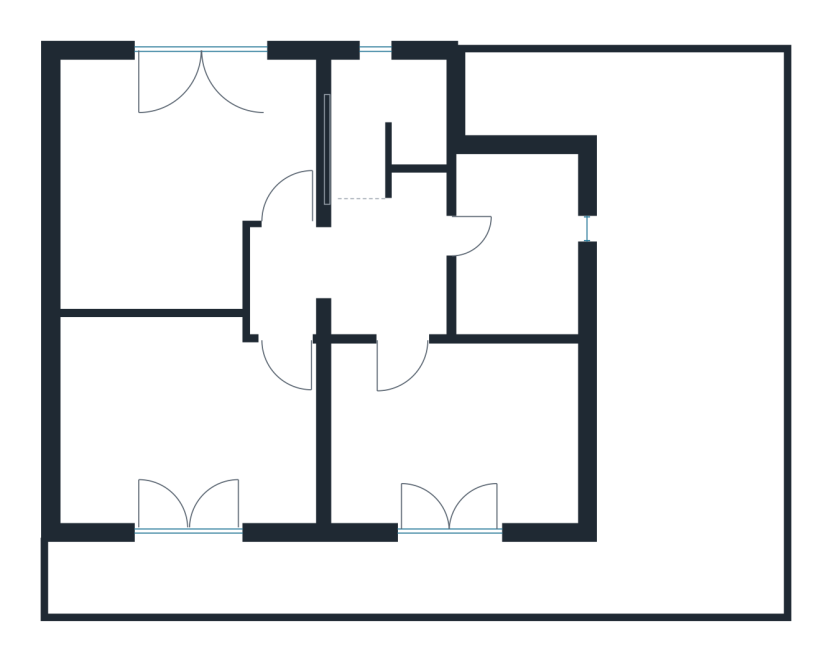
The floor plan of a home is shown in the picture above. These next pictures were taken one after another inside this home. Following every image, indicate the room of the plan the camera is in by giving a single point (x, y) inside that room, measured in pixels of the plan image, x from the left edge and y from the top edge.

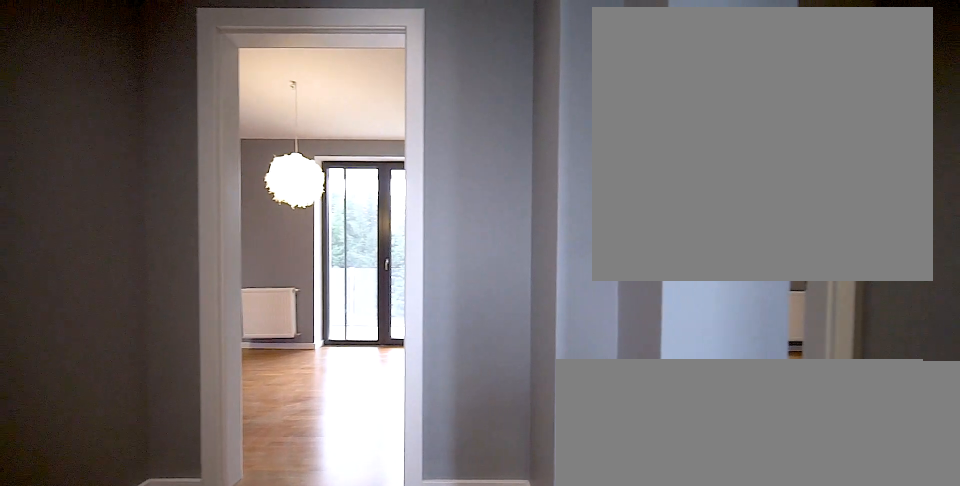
(374, 261)
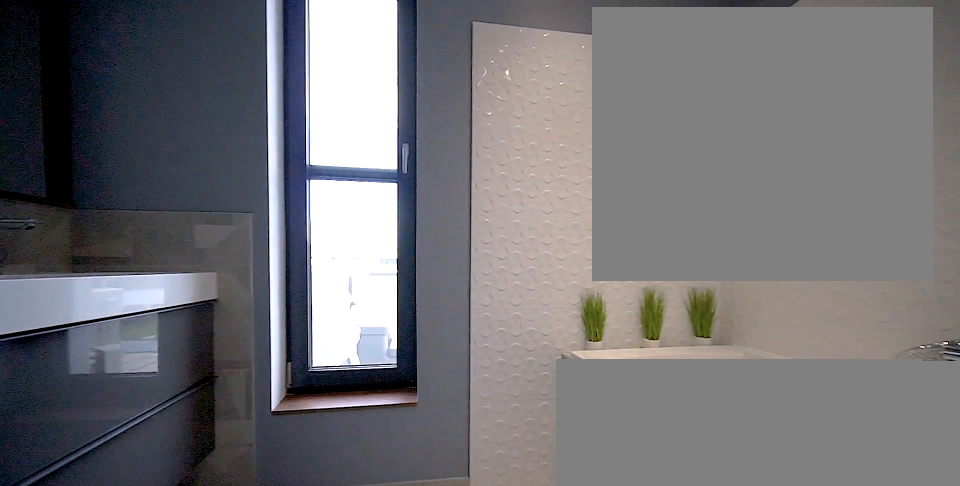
(523, 251)
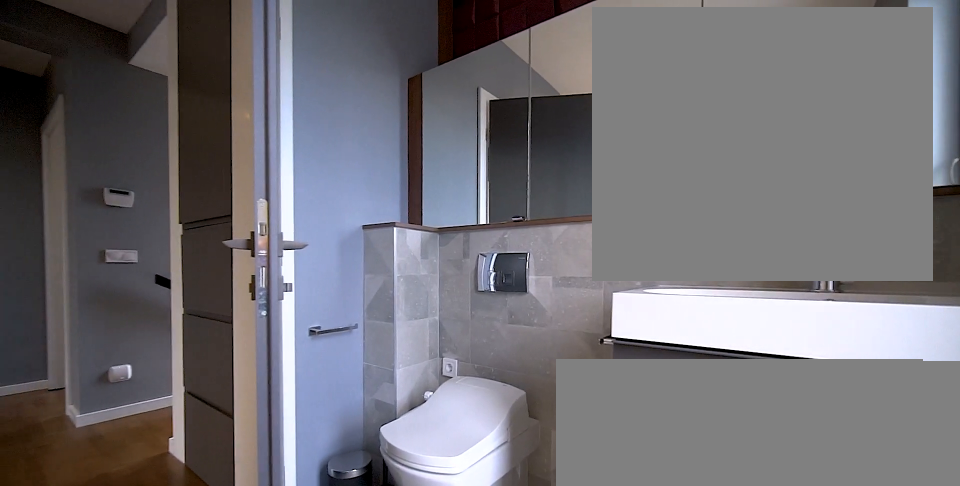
(523, 251)
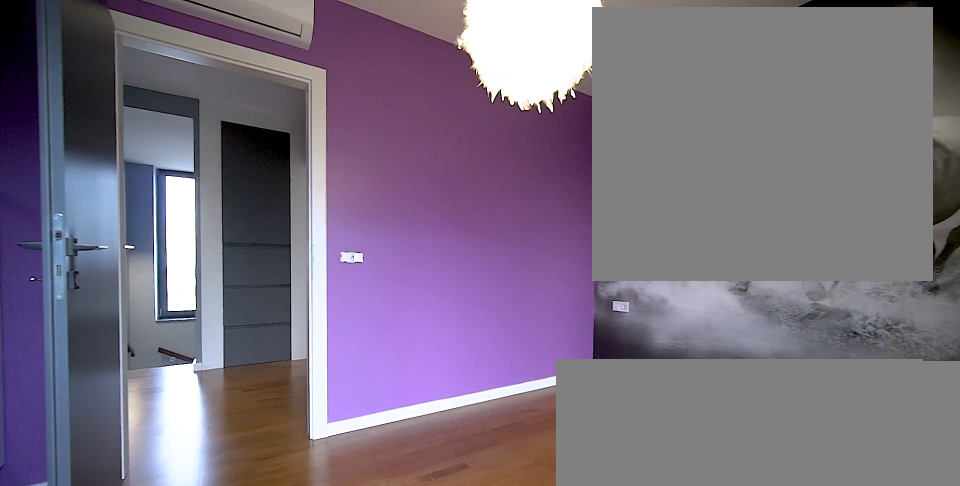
(451, 430)
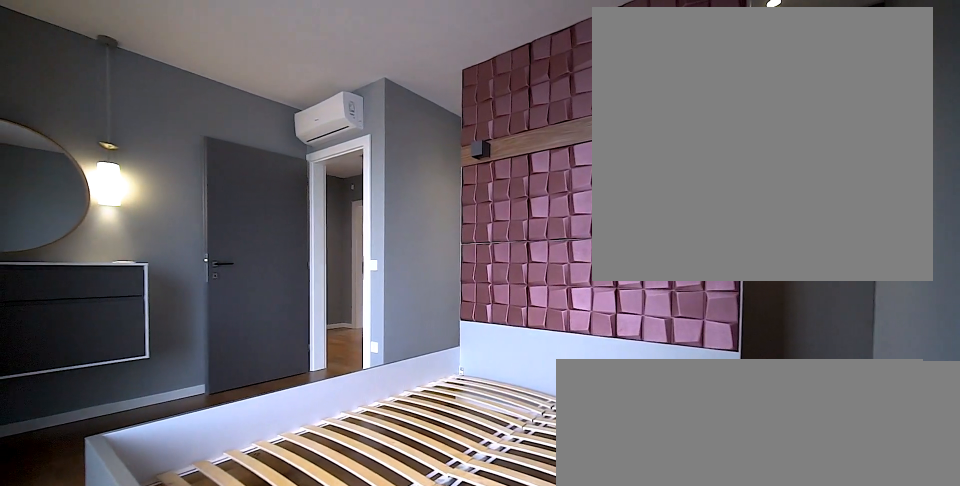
(186, 175)
